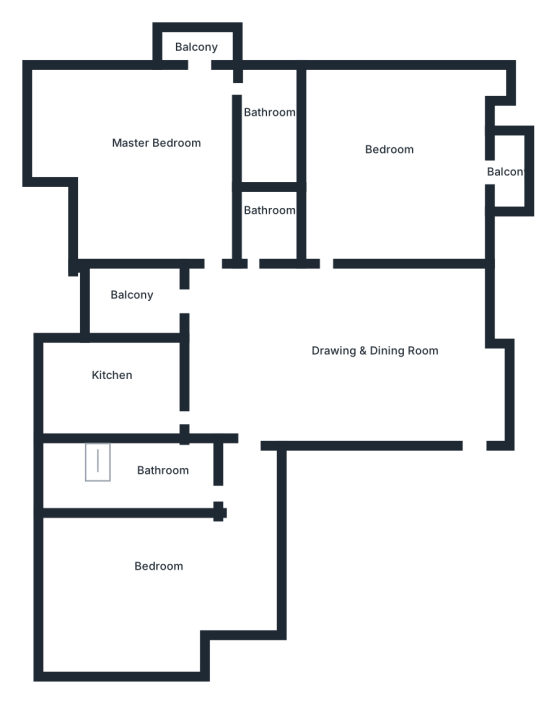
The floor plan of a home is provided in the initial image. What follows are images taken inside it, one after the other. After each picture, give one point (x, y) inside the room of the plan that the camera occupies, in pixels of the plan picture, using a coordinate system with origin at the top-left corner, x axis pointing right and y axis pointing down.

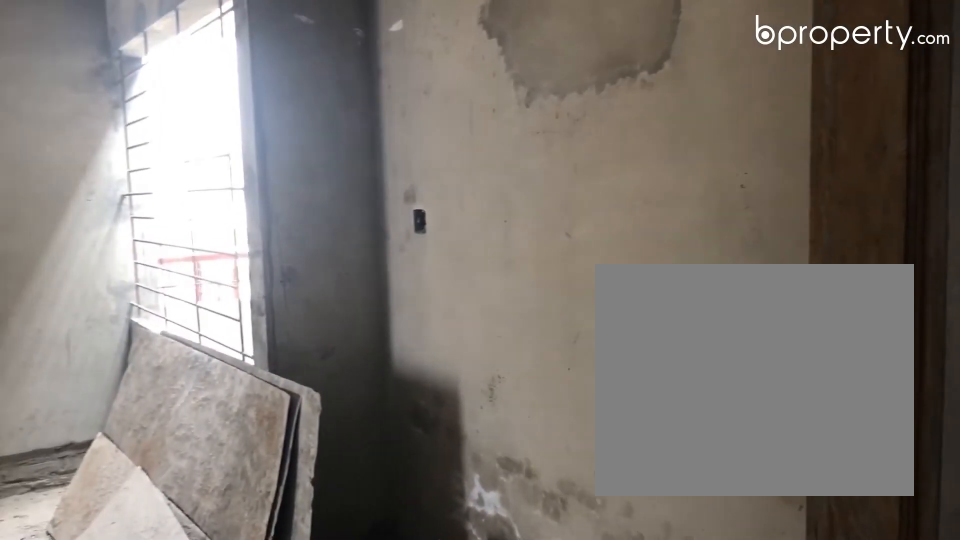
(475, 441)
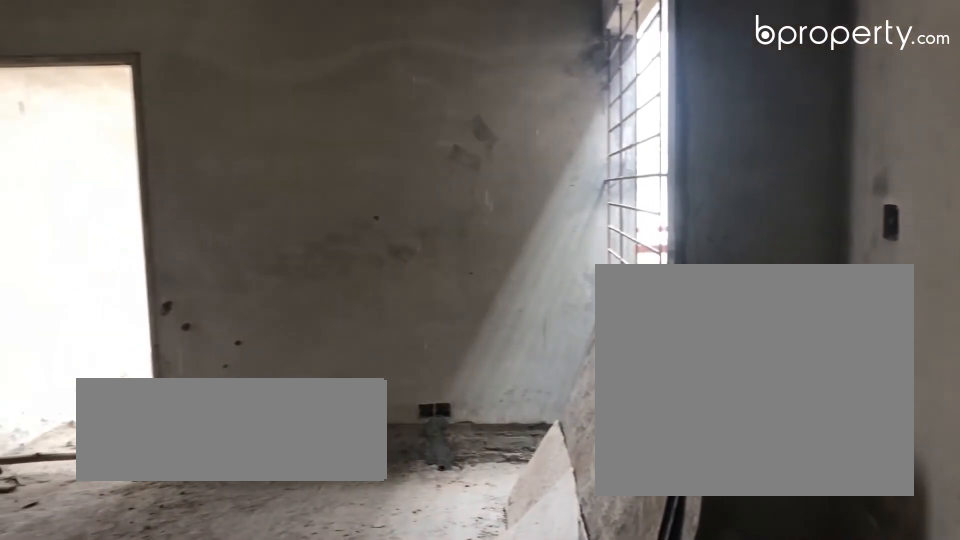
(354, 346)
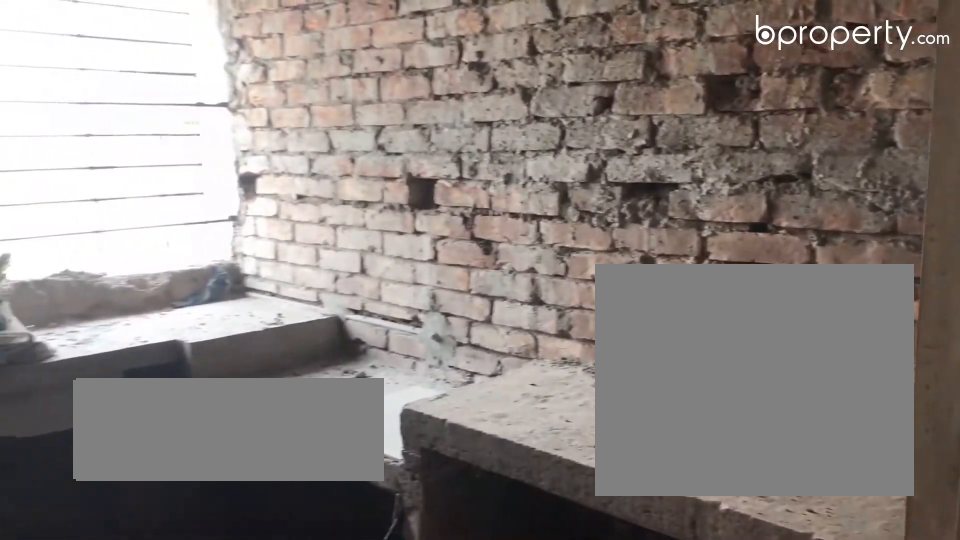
(113, 387)
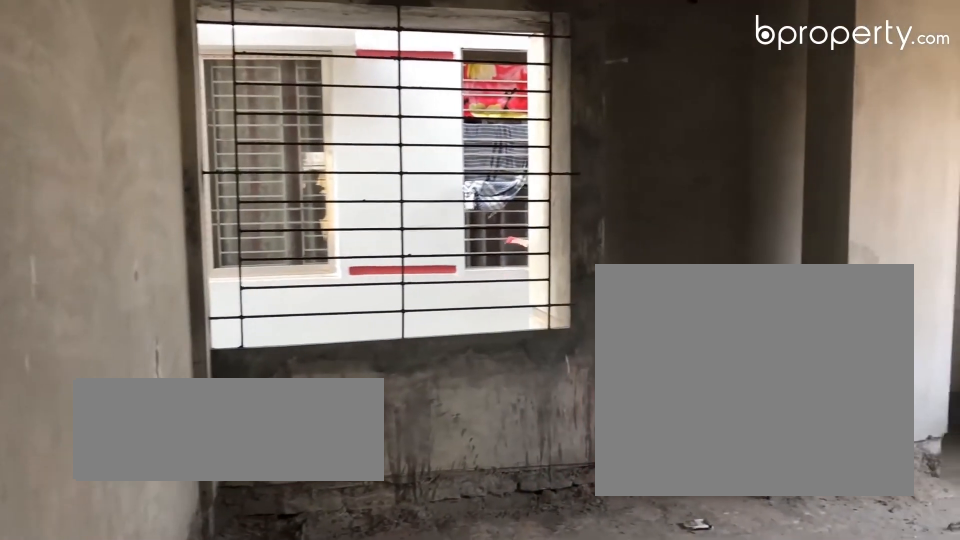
(169, 572)
